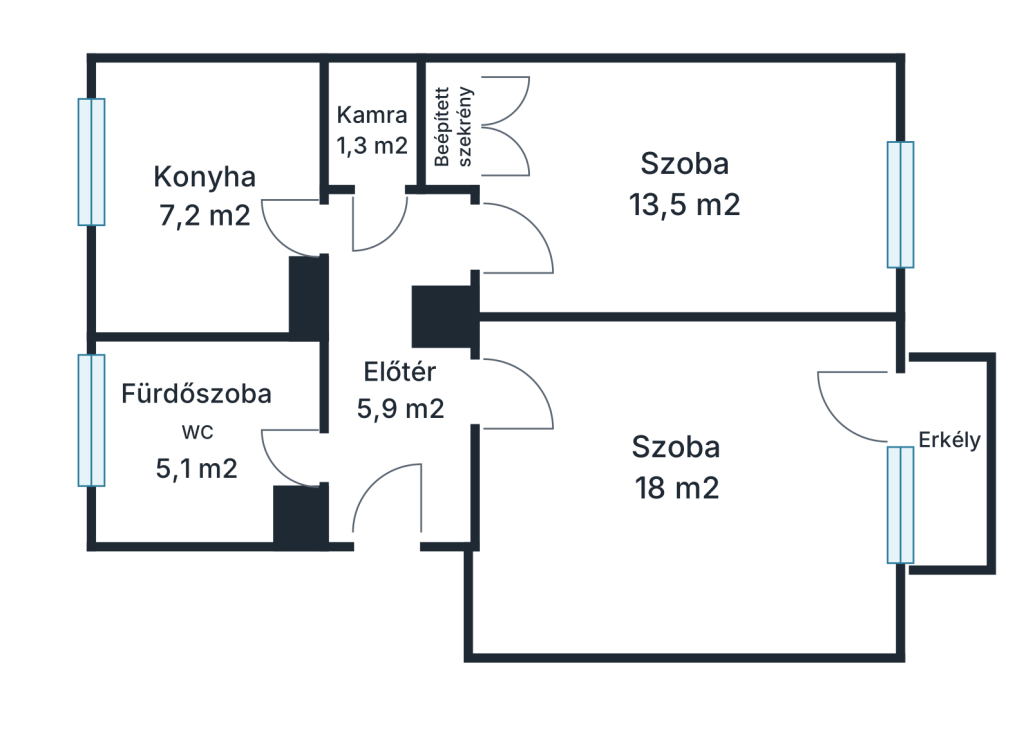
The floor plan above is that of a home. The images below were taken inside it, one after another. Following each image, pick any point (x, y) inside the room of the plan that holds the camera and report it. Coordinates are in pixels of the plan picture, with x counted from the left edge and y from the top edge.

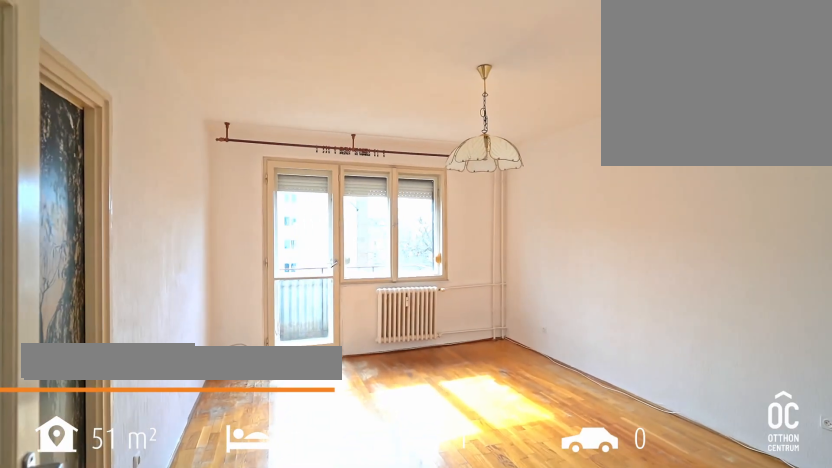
(679, 474)
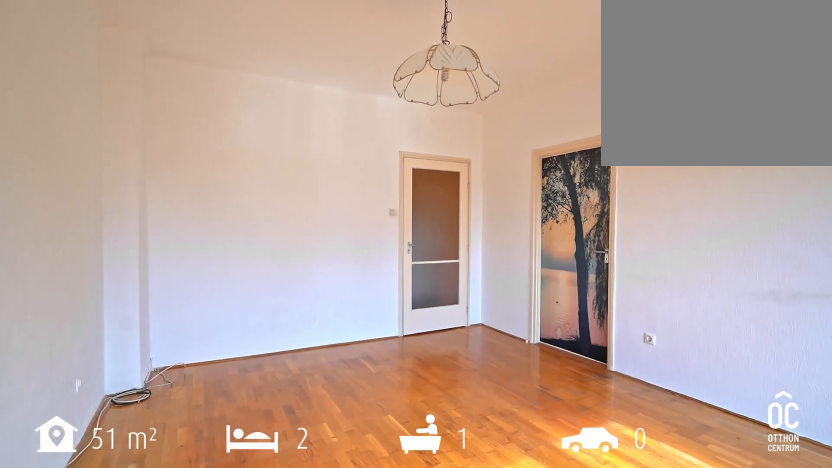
(679, 474)
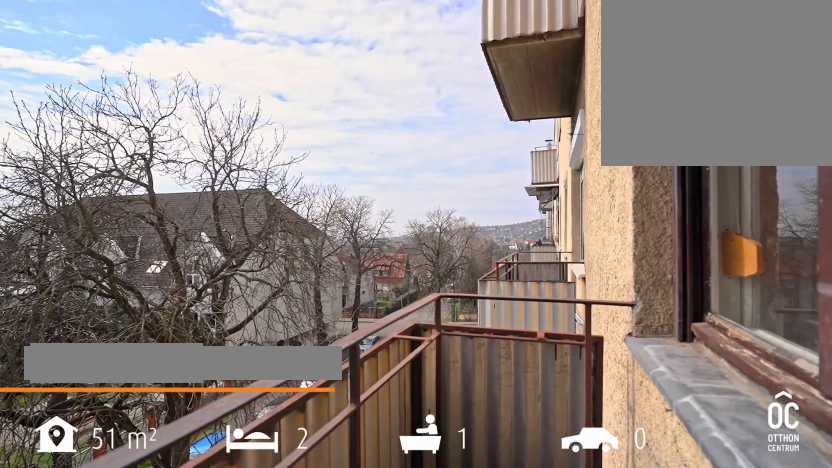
(946, 458)
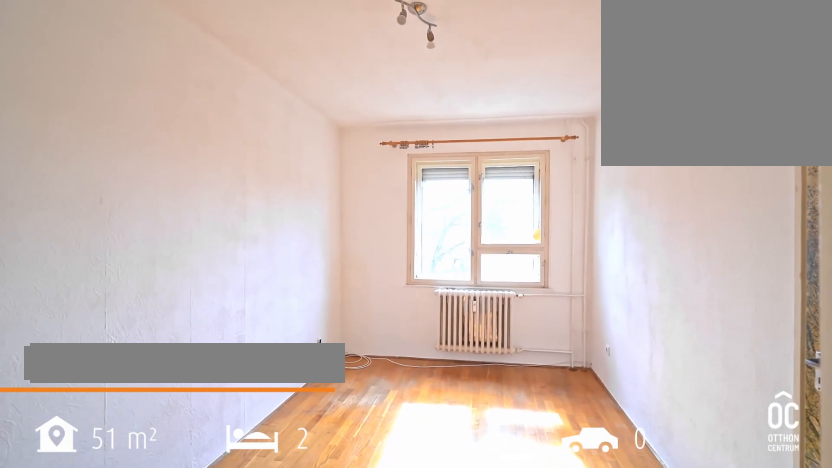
(685, 188)
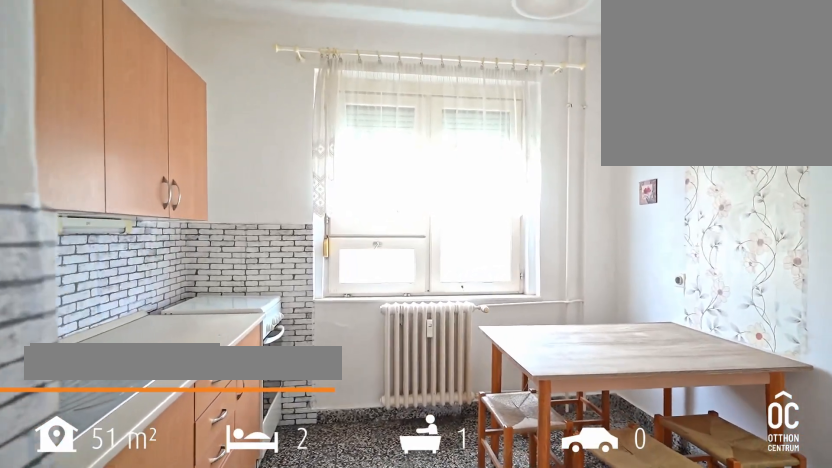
(204, 196)
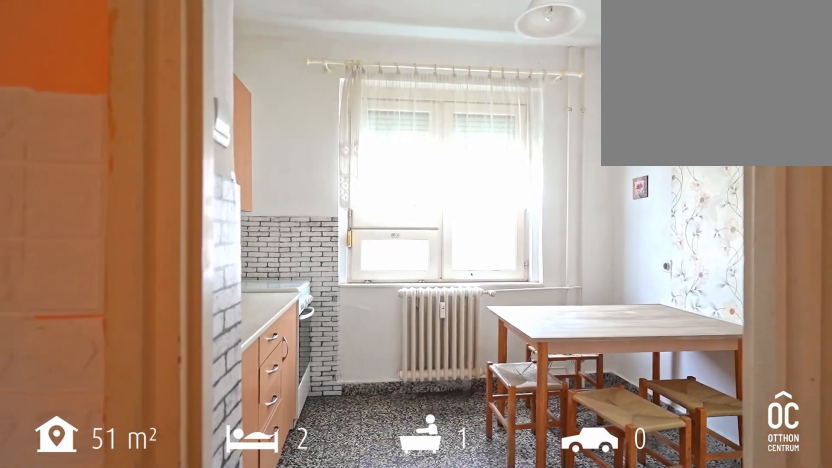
(204, 197)
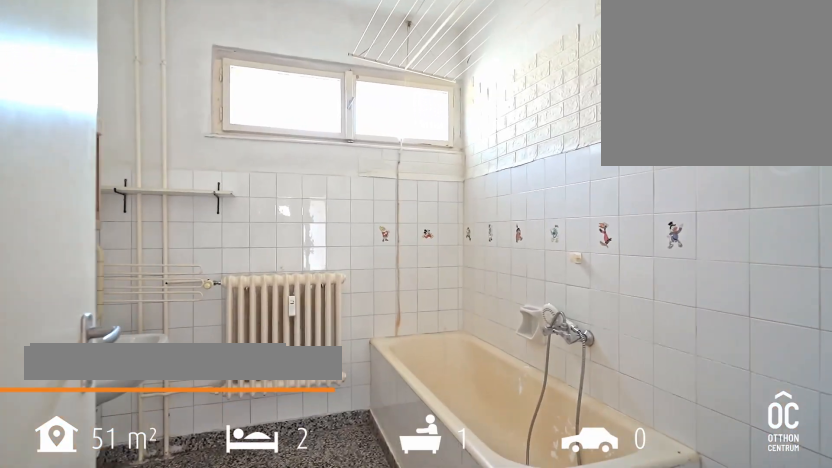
(195, 432)
